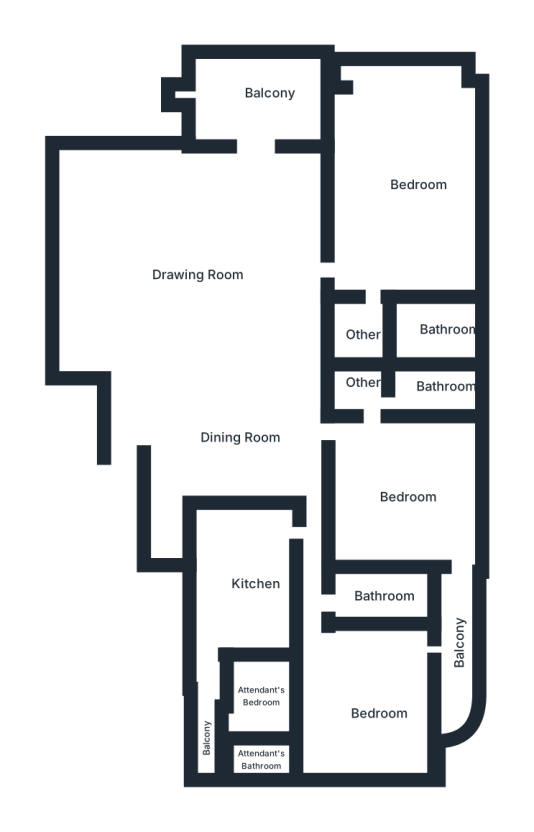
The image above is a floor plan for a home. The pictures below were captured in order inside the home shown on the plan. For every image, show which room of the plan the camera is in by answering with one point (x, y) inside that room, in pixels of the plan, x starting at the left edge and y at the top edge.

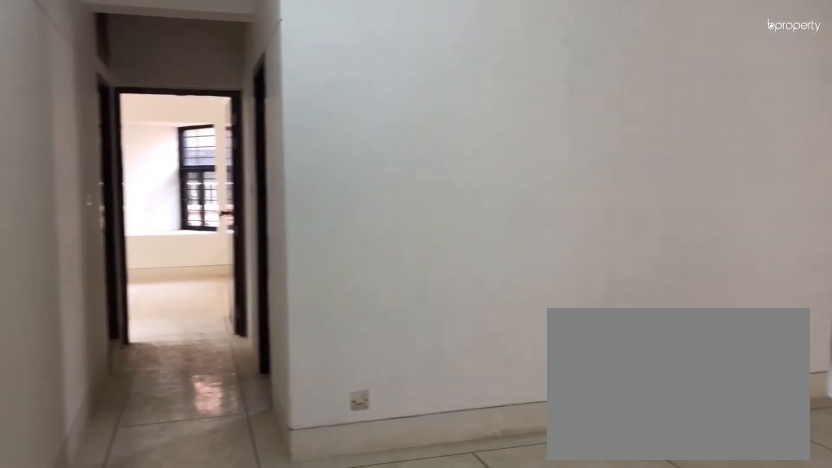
(227, 452)
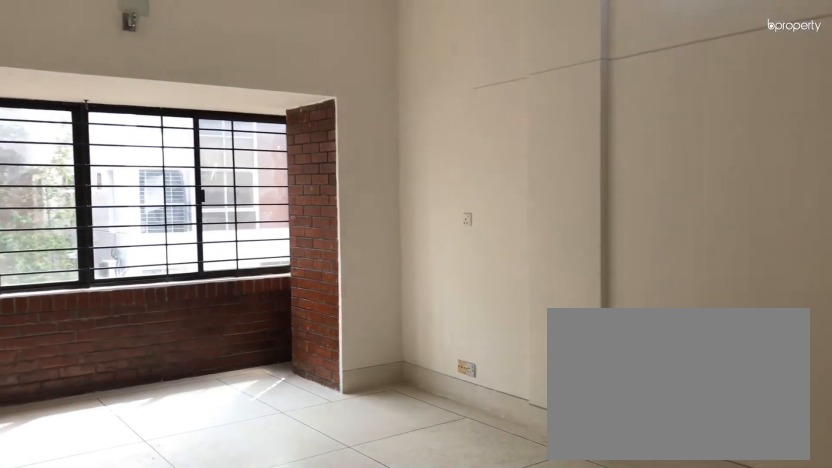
(401, 168)
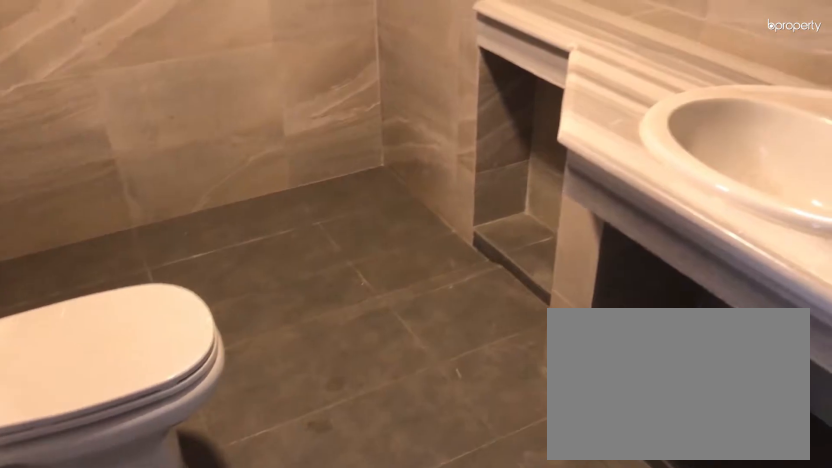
(407, 330)
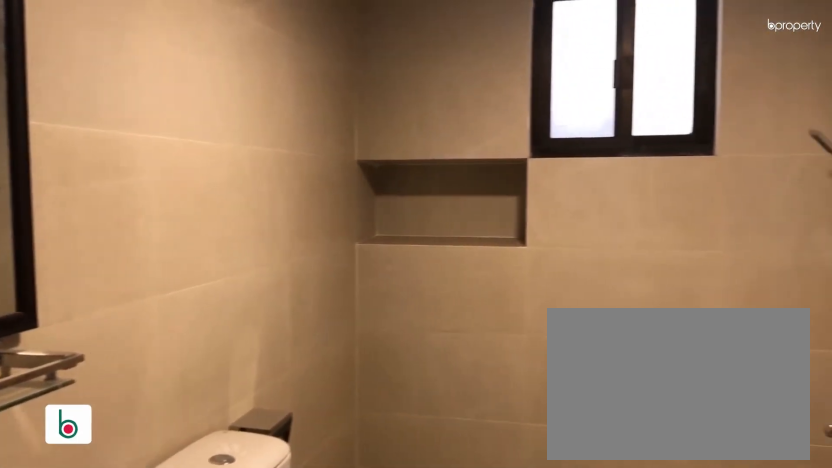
(436, 387)
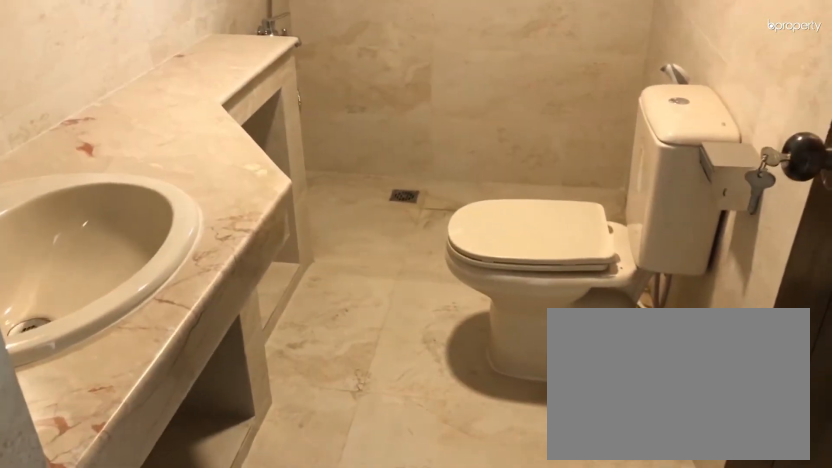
(377, 595)
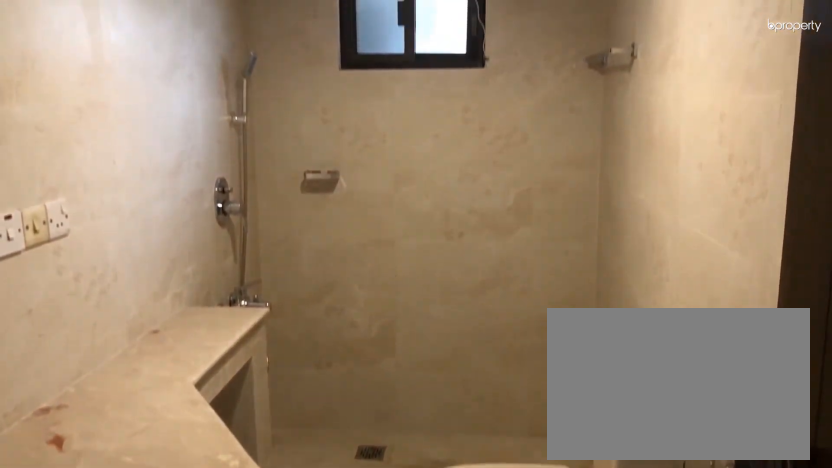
(377, 595)
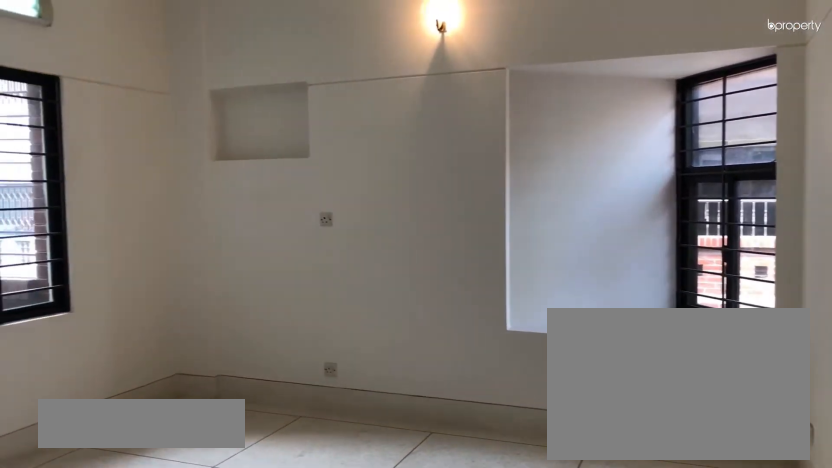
(367, 698)
